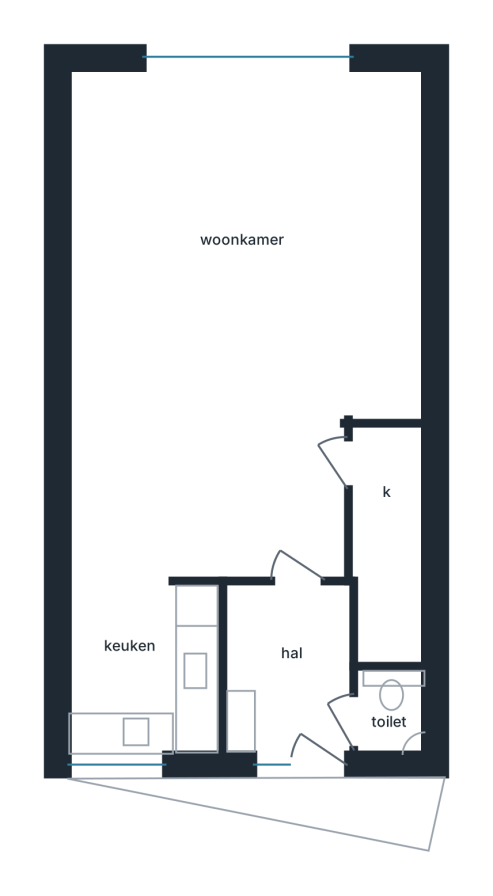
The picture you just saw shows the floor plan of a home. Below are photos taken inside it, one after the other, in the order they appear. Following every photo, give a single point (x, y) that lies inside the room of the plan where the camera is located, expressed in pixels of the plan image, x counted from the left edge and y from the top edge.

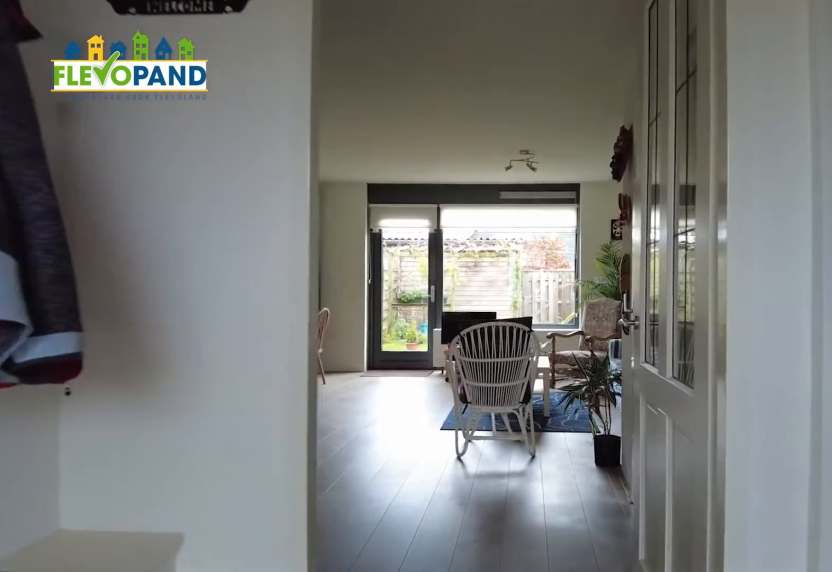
(295, 666)
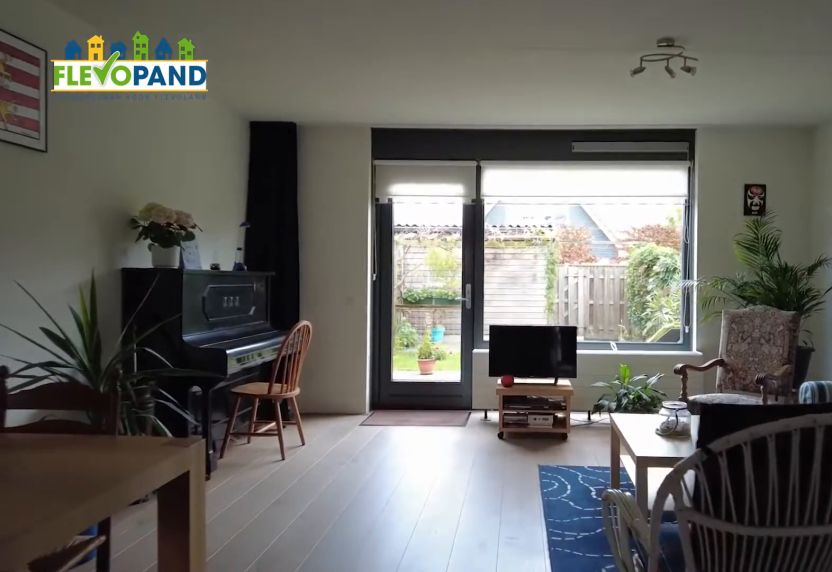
(277, 308)
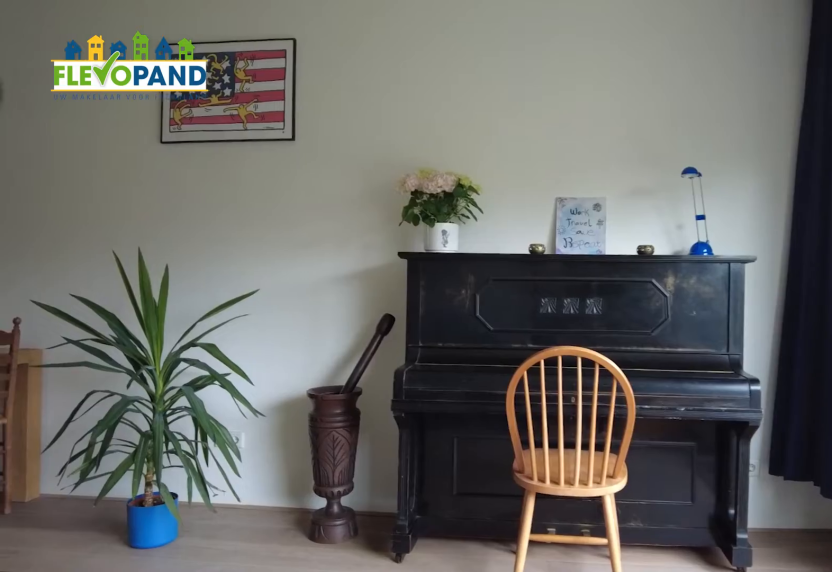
(277, 308)
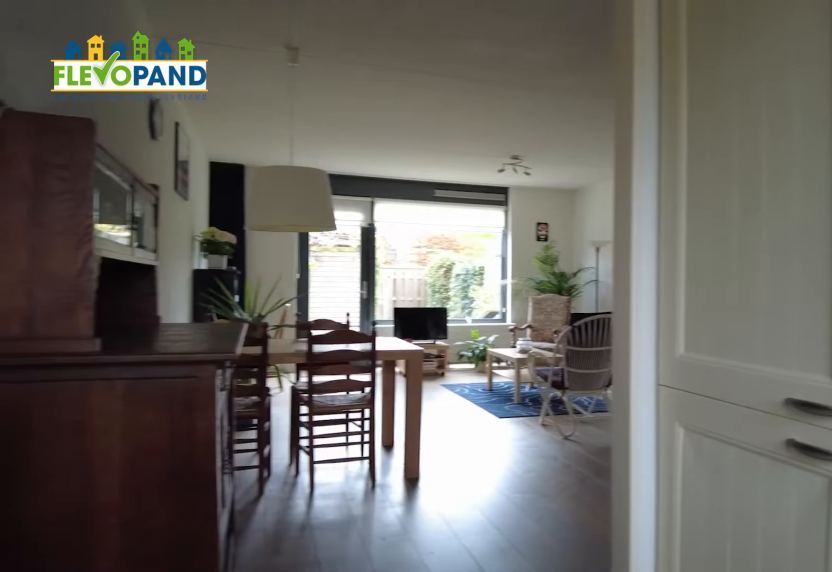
(141, 670)
